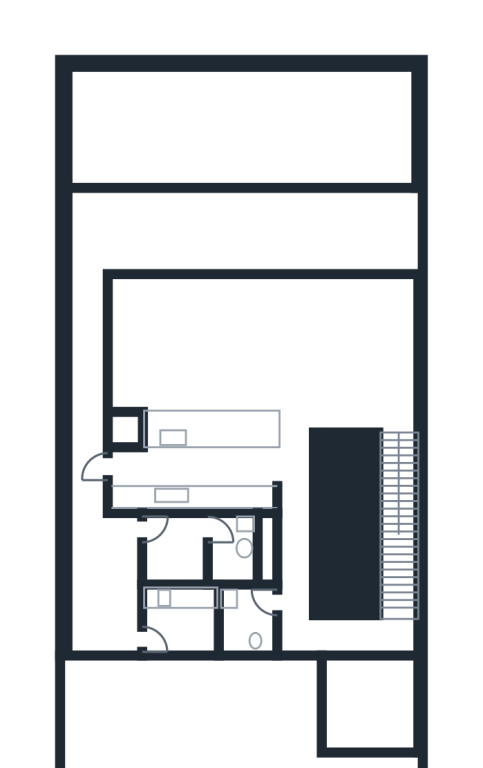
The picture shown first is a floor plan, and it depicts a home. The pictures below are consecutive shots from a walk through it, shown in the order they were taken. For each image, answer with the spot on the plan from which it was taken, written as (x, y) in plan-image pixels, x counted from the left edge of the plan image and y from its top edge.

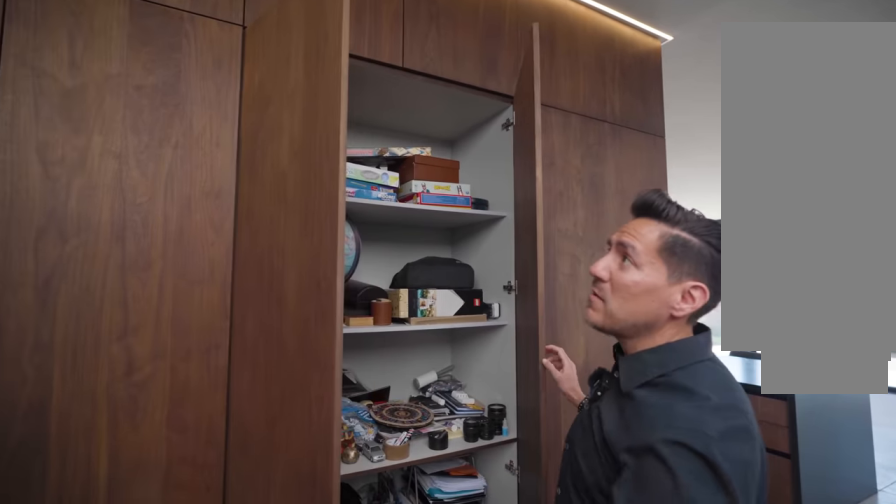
(297, 580)
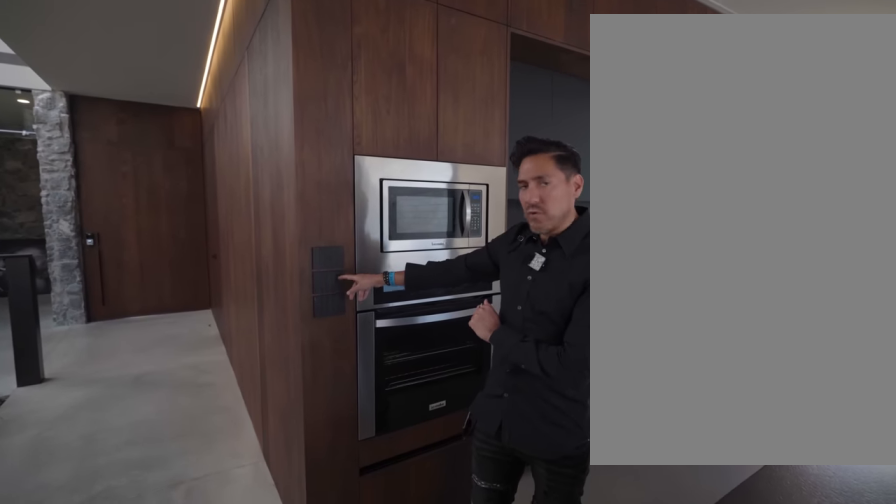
(298, 458)
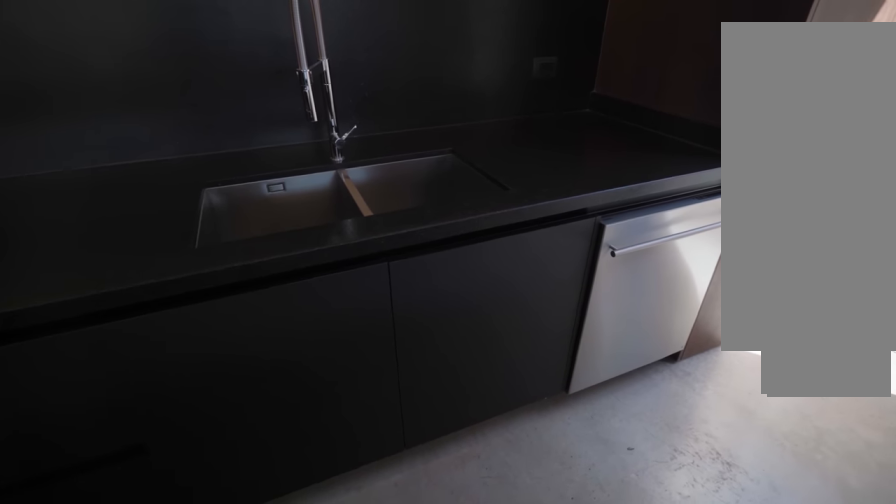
(183, 465)
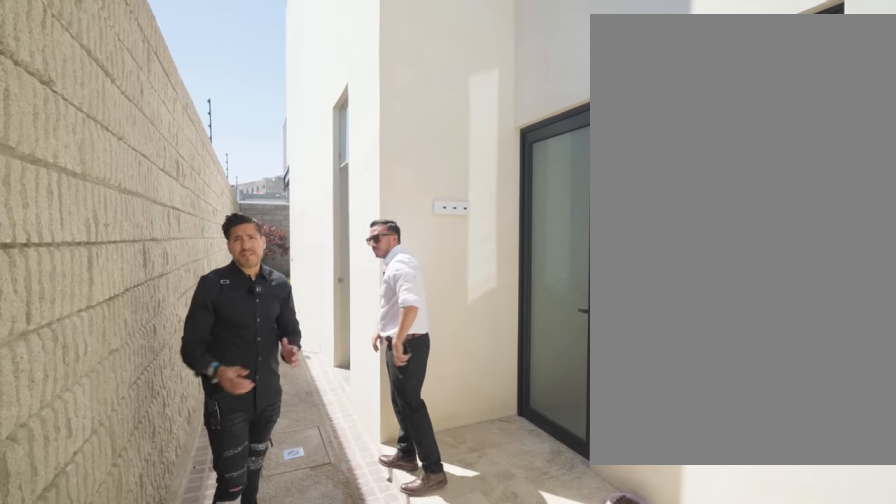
(94, 624)
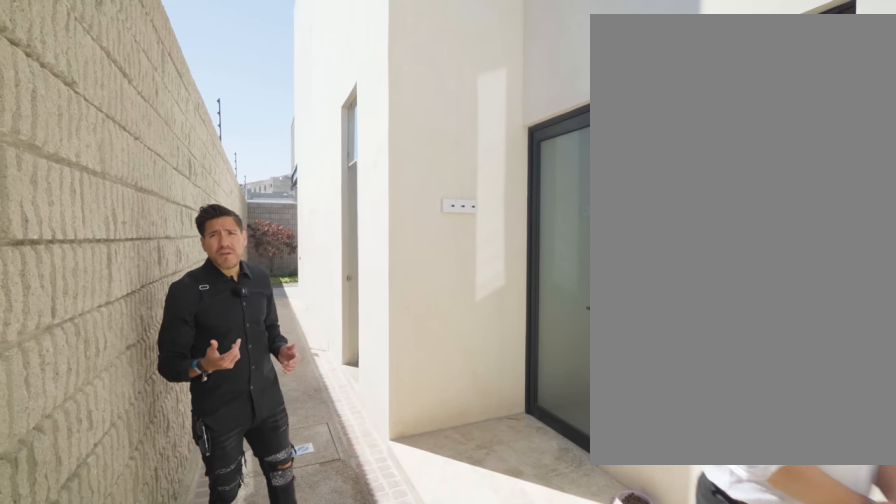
(94, 620)
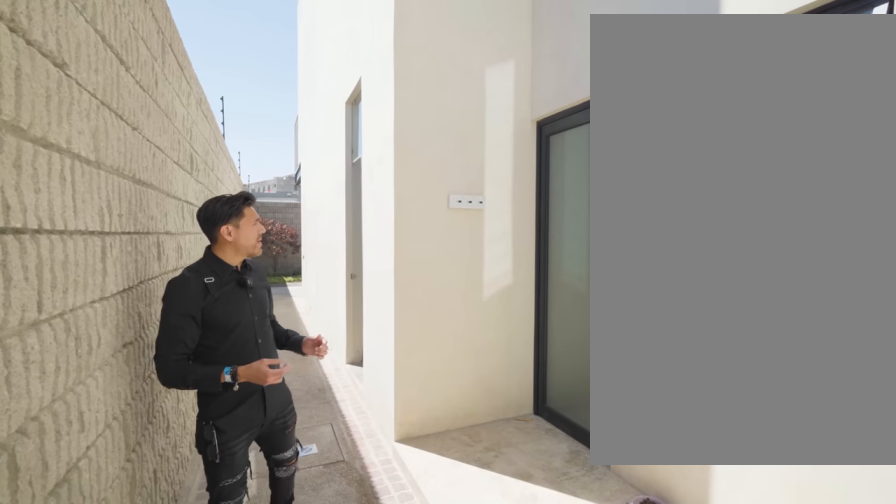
(94, 619)
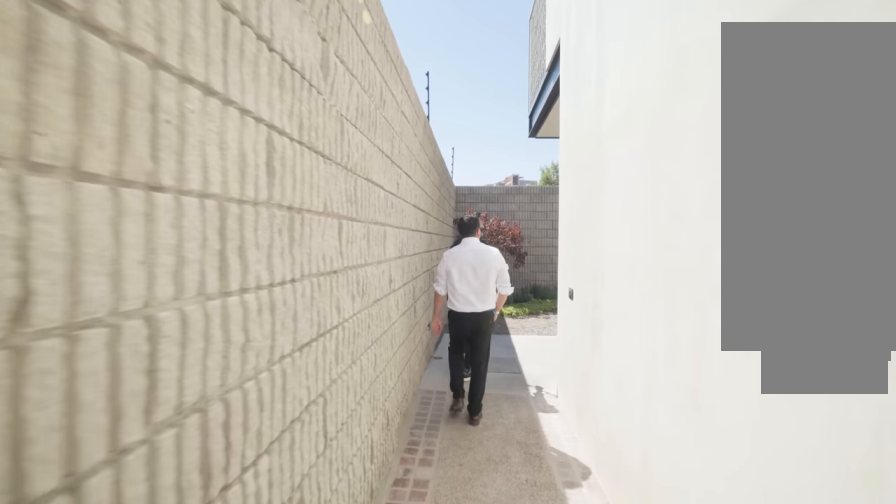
(79, 445)
